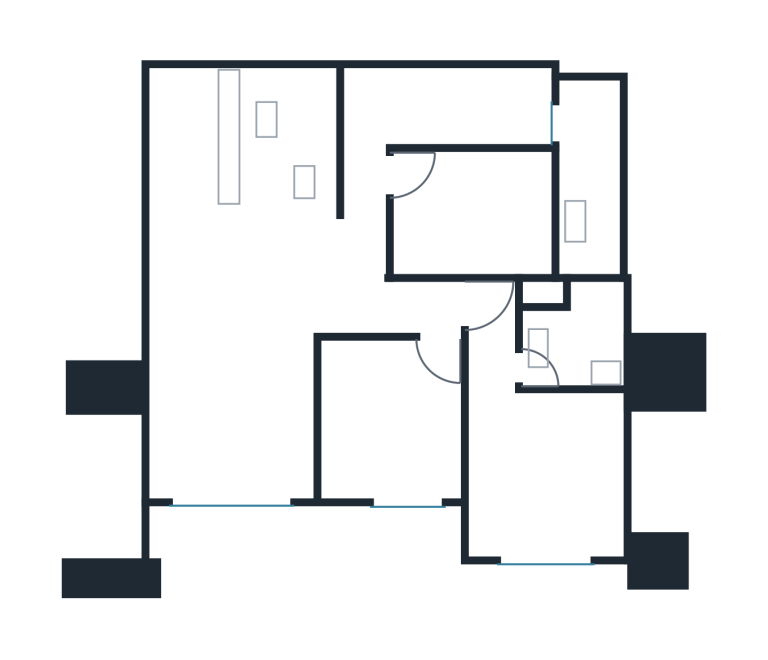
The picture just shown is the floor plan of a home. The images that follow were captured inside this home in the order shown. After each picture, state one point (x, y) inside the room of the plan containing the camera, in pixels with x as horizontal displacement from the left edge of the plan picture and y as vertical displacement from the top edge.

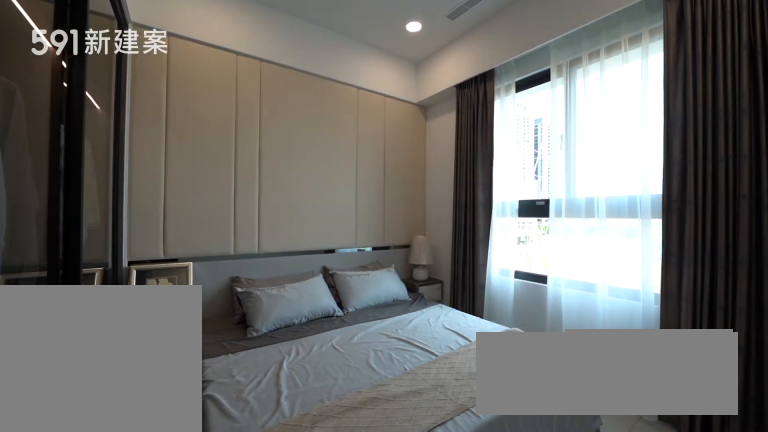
(539, 453)
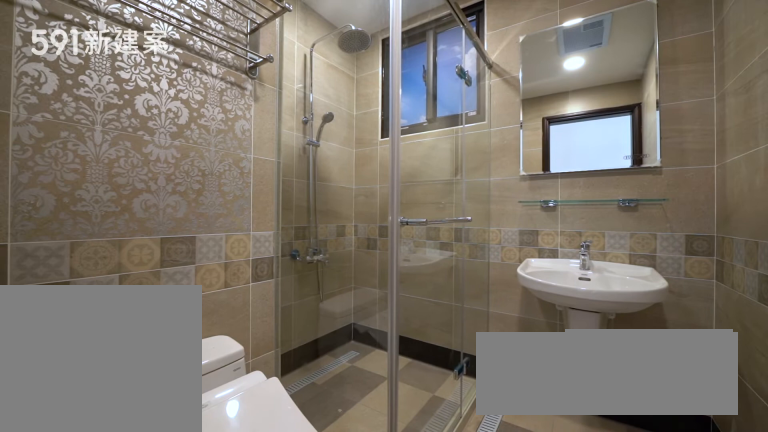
(576, 333)
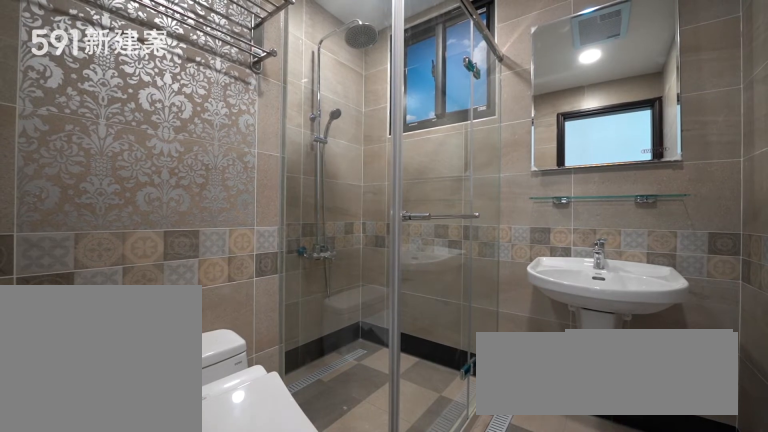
(576, 333)
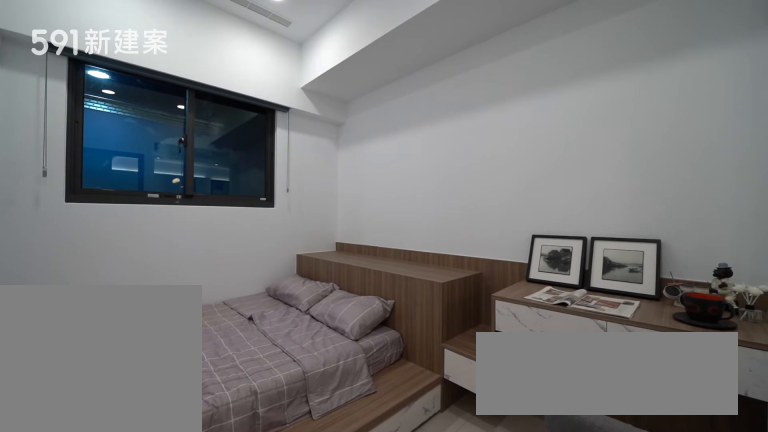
(480, 213)
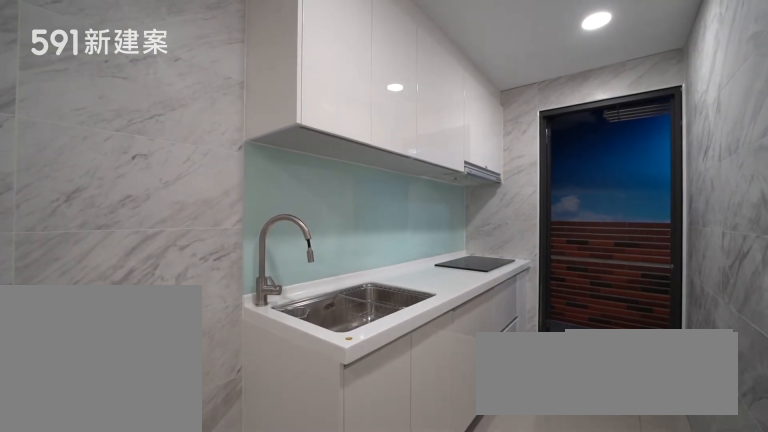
(454, 104)
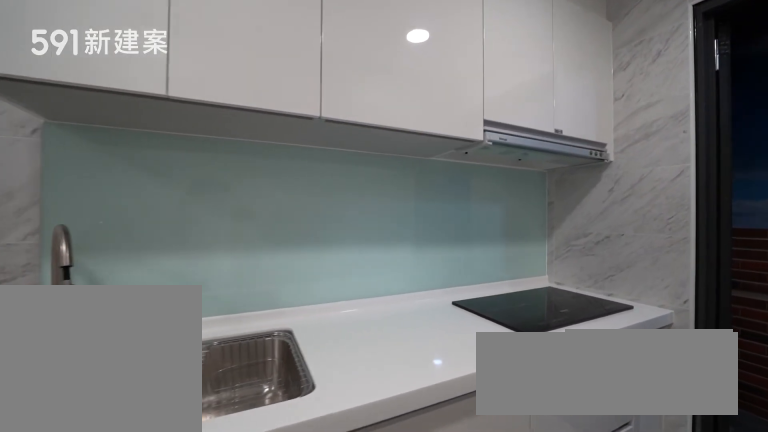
(454, 104)
